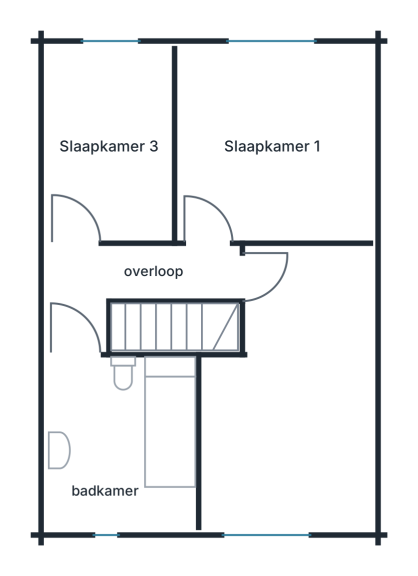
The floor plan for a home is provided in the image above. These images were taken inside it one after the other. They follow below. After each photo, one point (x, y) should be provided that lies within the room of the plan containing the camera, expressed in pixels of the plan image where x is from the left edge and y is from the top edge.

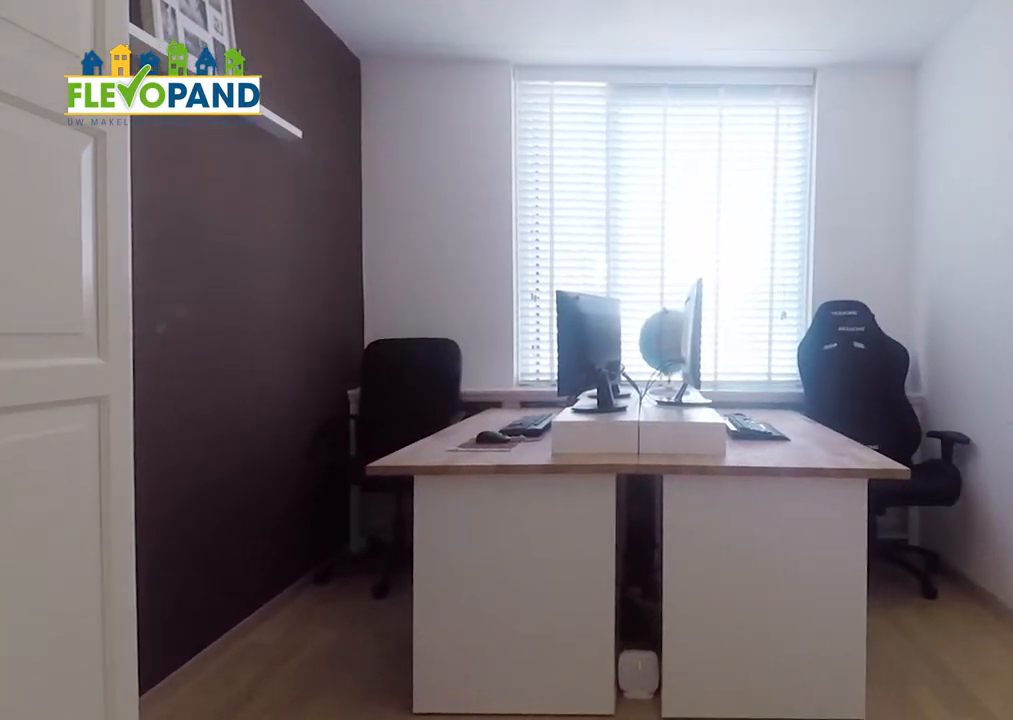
(292, 398)
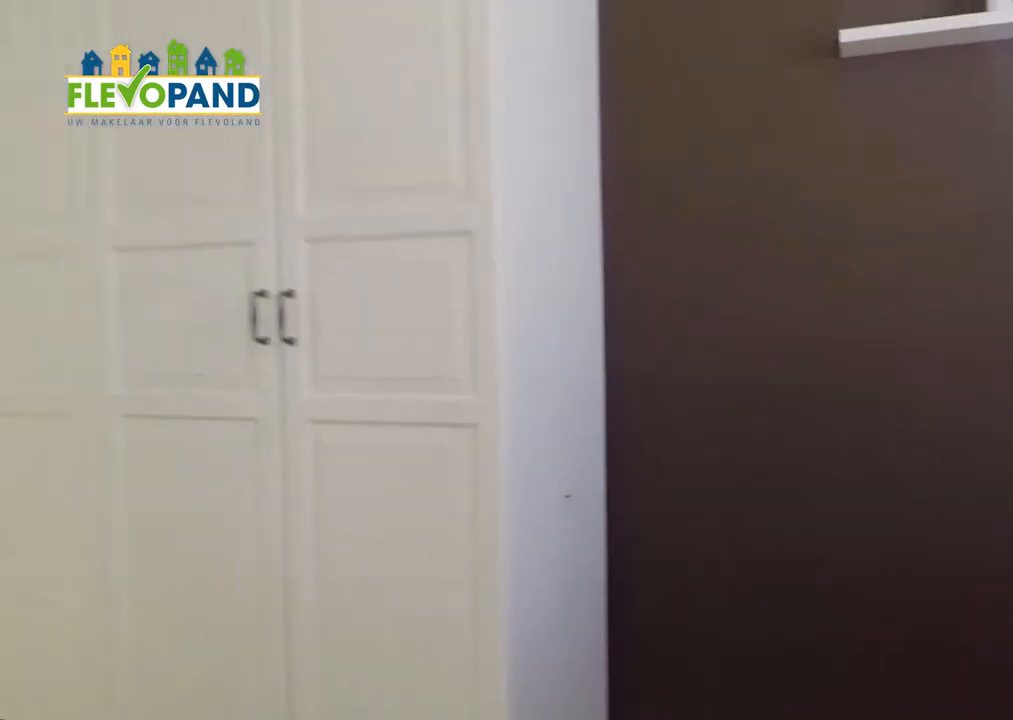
(292, 398)
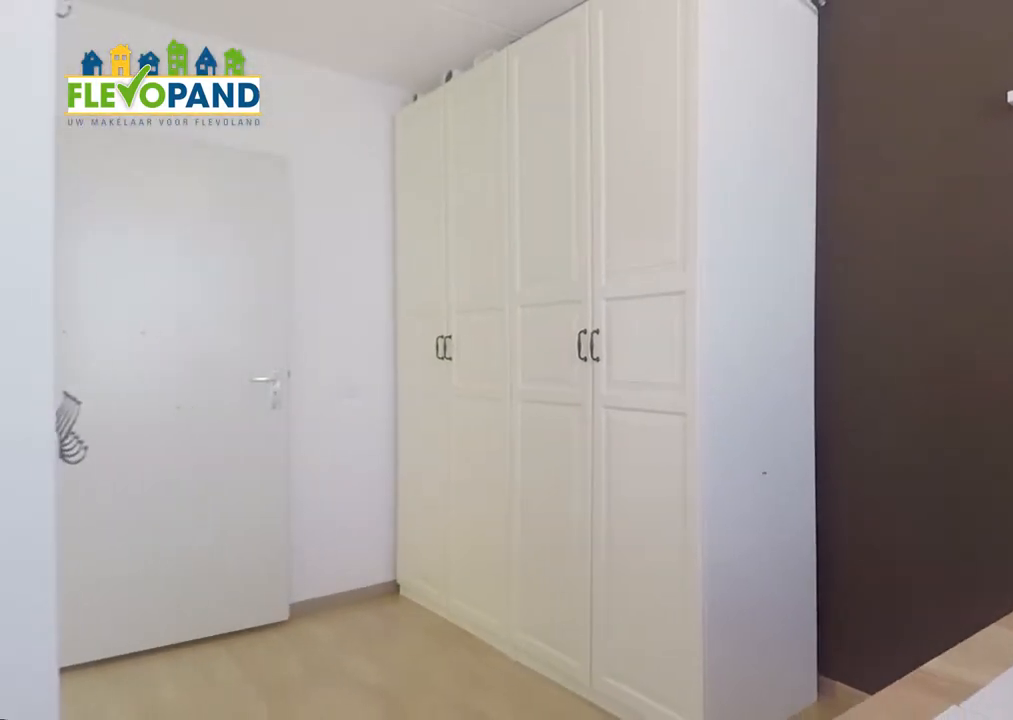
(292, 398)
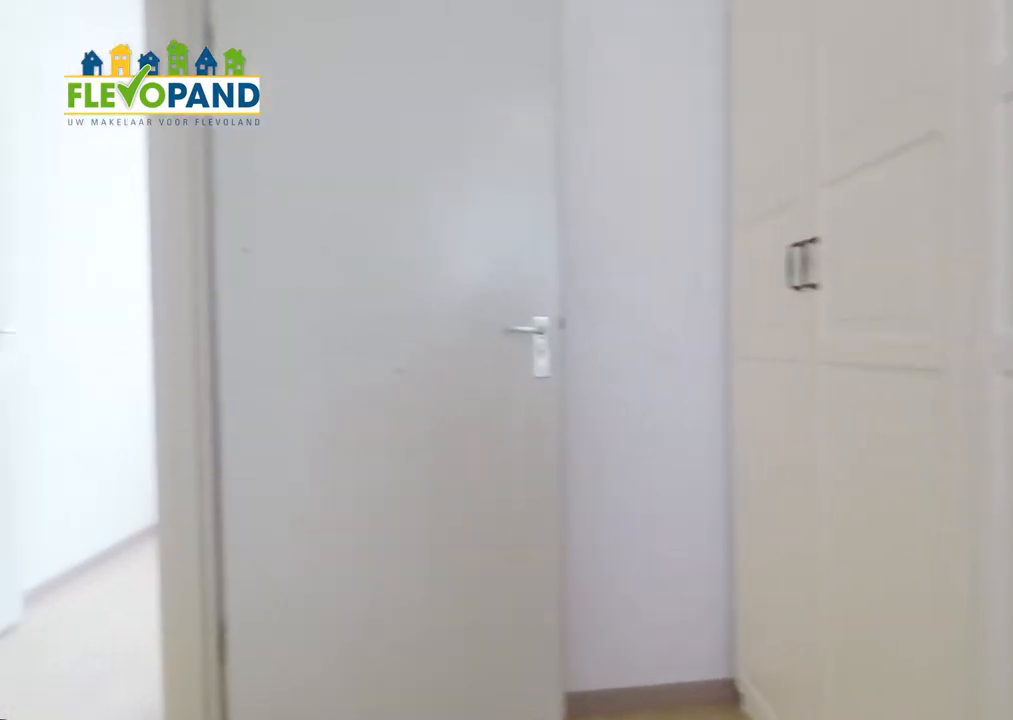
(292, 398)
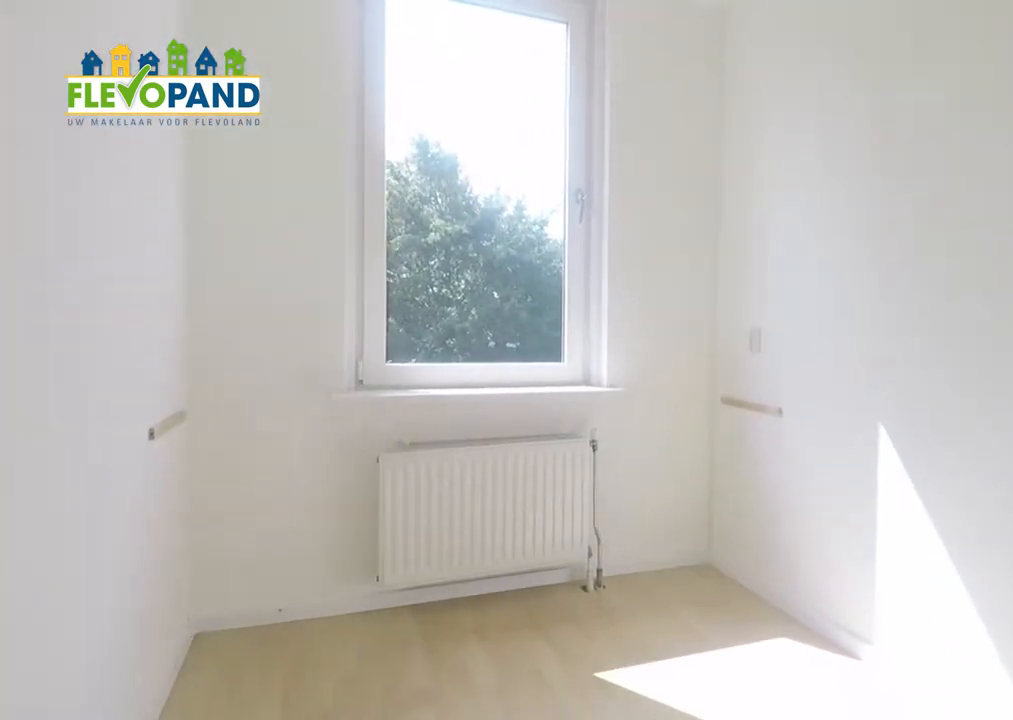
(109, 143)
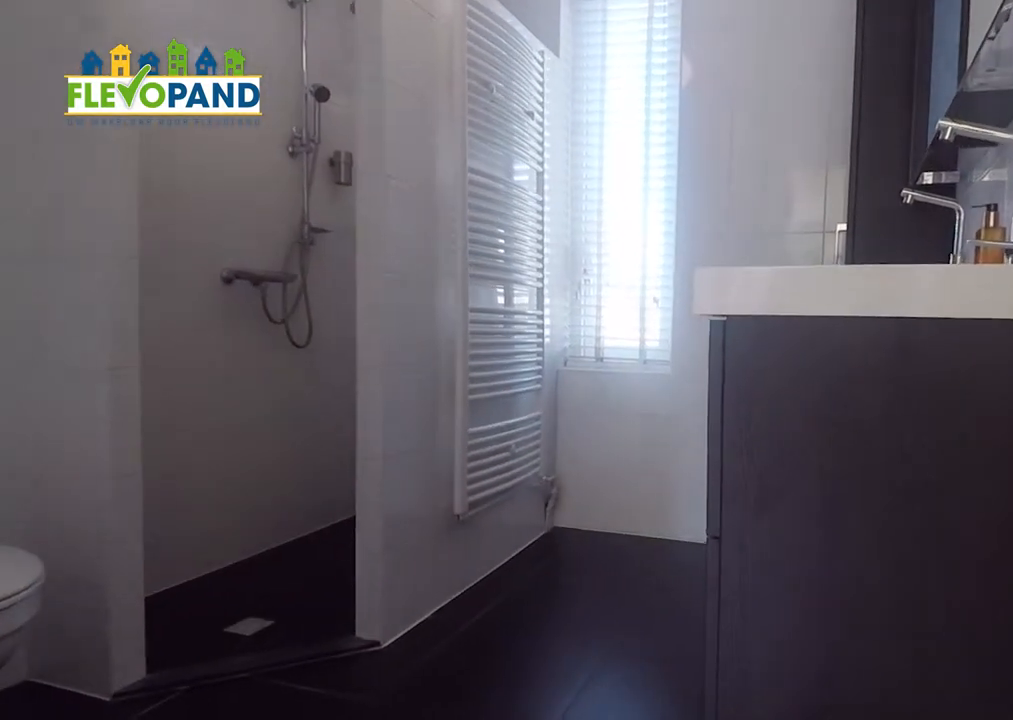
(165, 417)
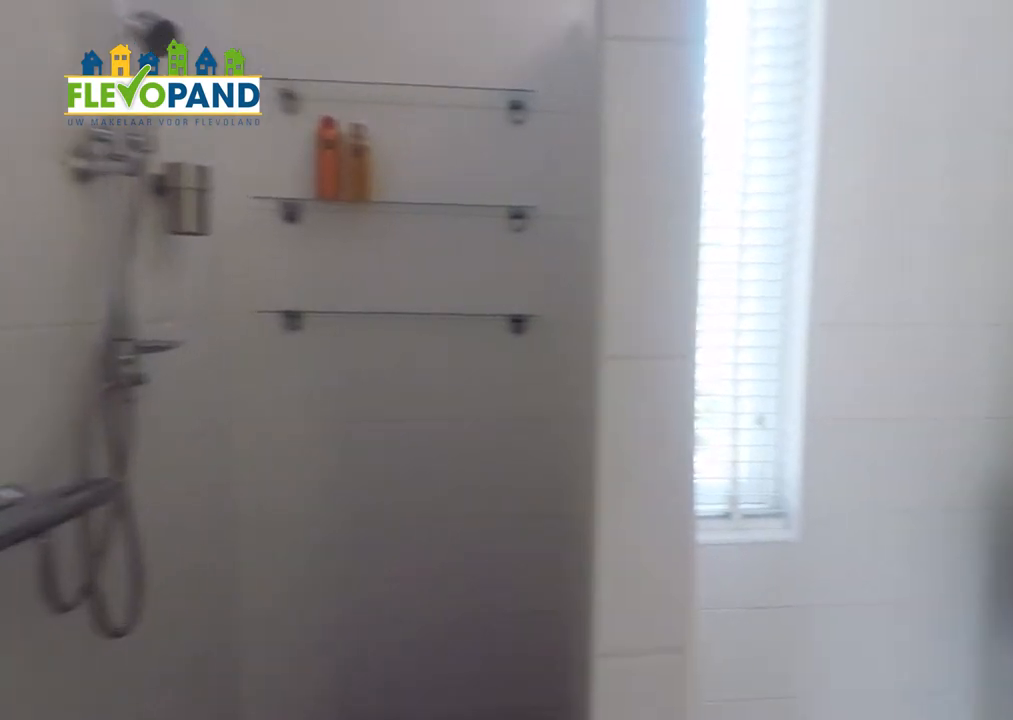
(165, 417)
